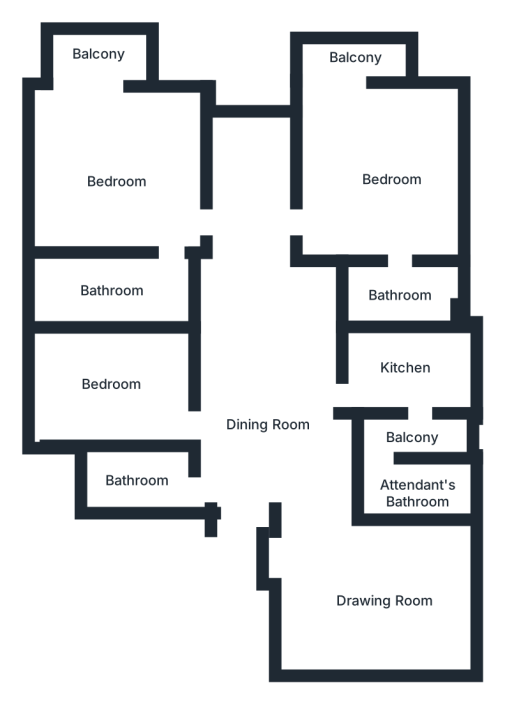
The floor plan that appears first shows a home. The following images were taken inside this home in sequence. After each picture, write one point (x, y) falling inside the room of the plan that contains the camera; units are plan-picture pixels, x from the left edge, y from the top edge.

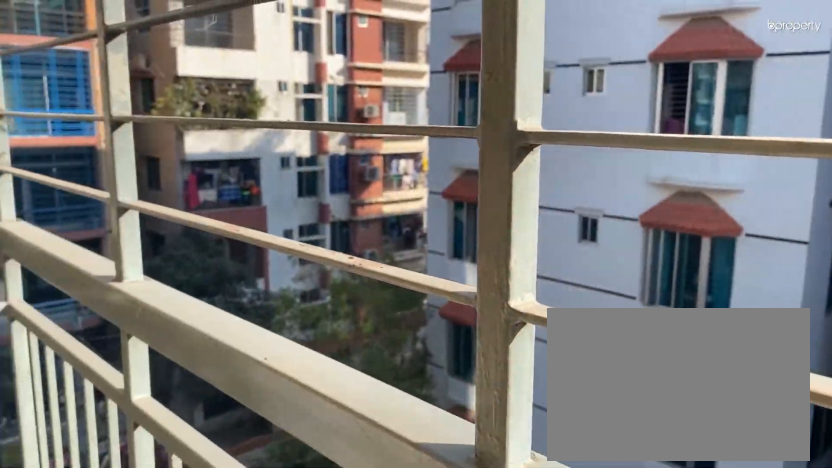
(100, 56)
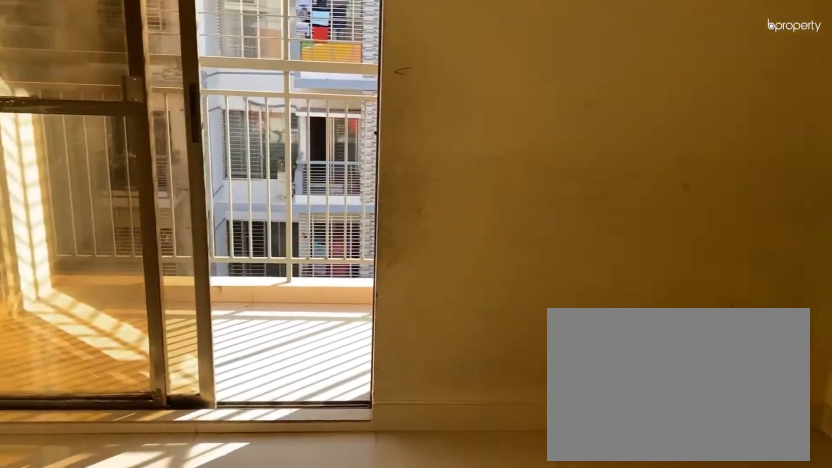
(392, 185)
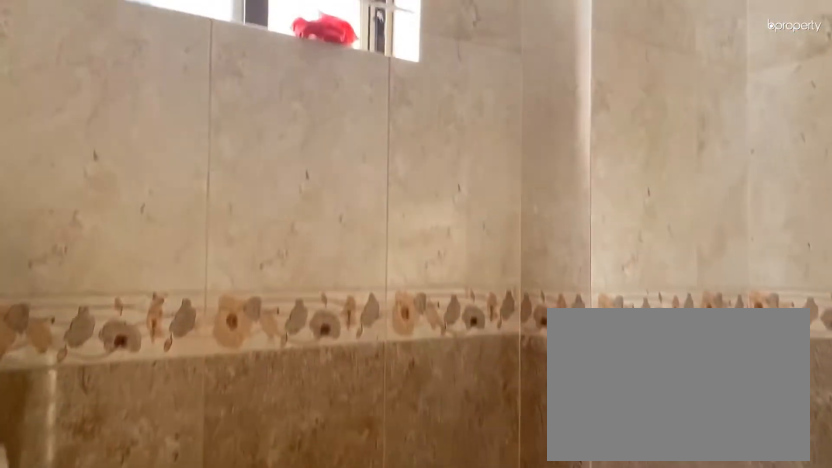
(397, 290)
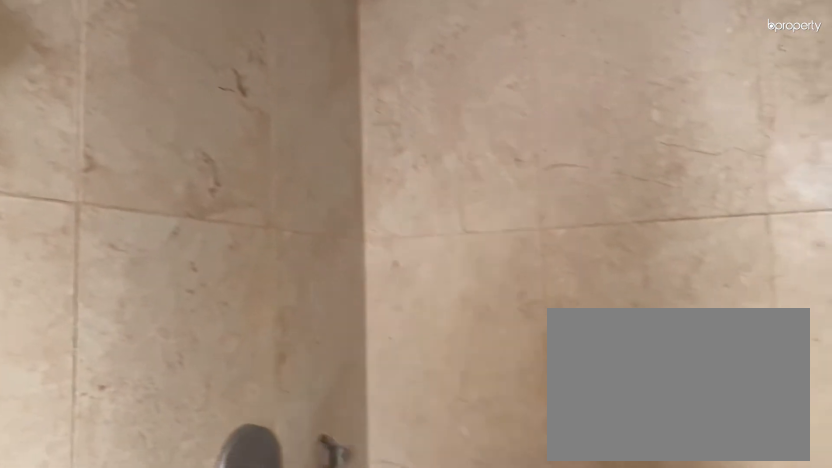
(397, 290)
